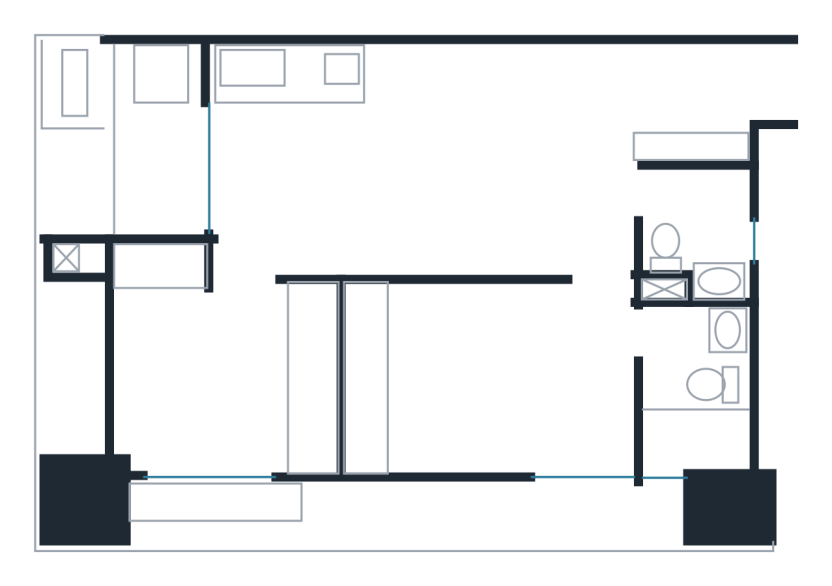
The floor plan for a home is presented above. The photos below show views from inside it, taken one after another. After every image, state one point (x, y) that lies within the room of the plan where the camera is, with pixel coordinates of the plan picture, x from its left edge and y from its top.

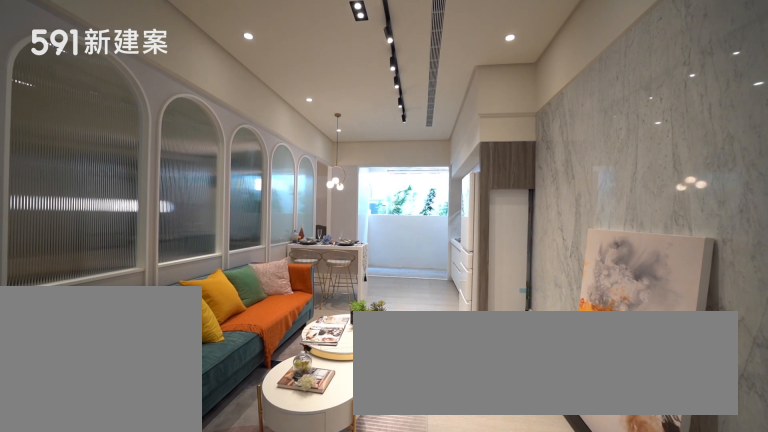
(485, 162)
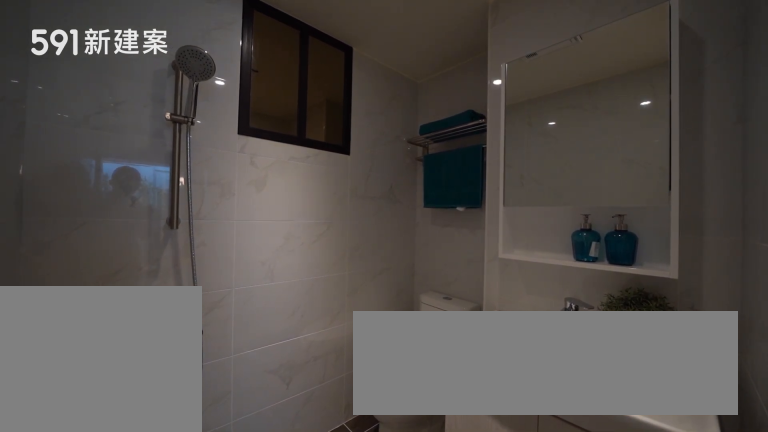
(697, 229)
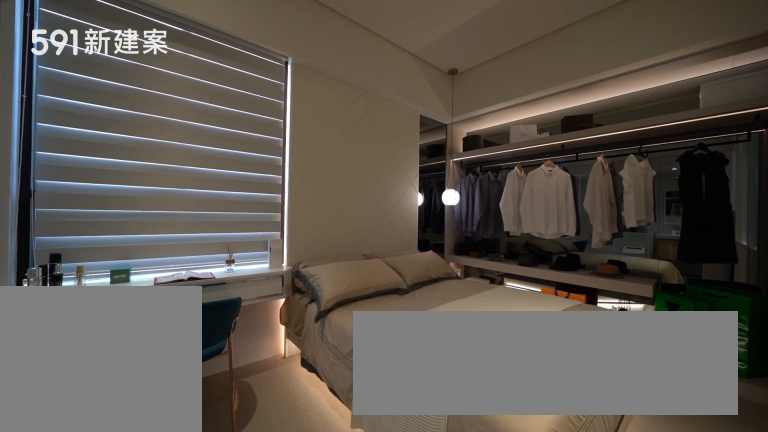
(487, 378)
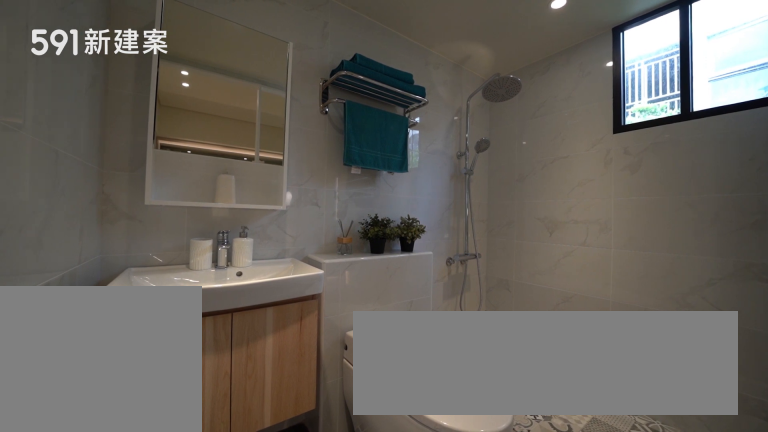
(696, 395)
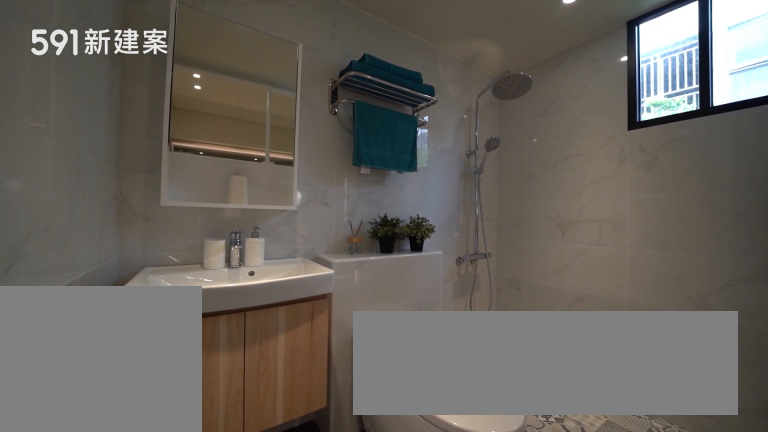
(696, 395)
